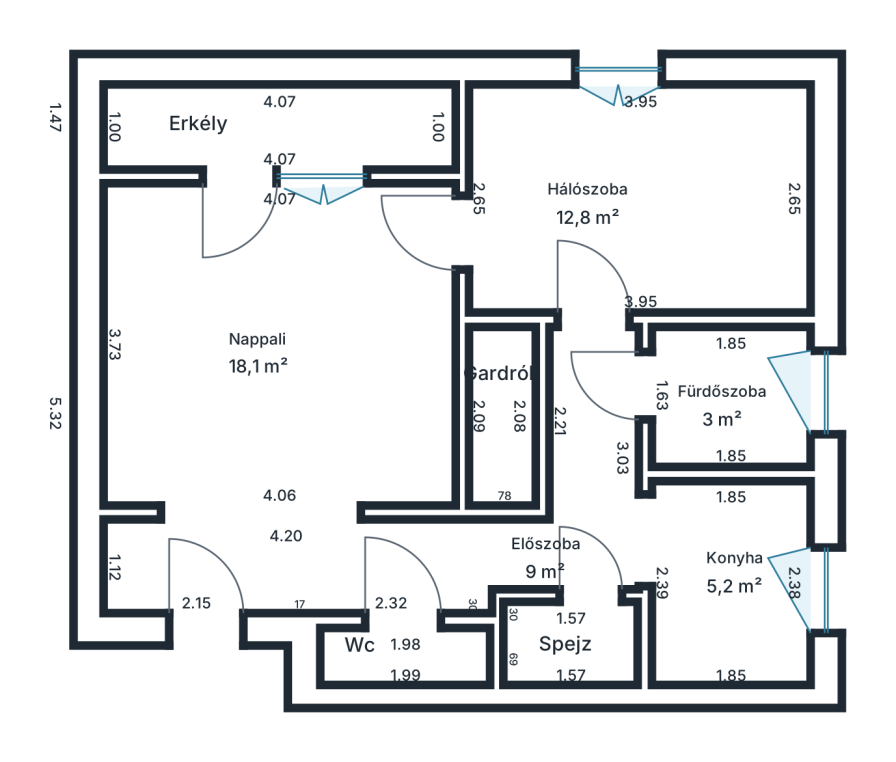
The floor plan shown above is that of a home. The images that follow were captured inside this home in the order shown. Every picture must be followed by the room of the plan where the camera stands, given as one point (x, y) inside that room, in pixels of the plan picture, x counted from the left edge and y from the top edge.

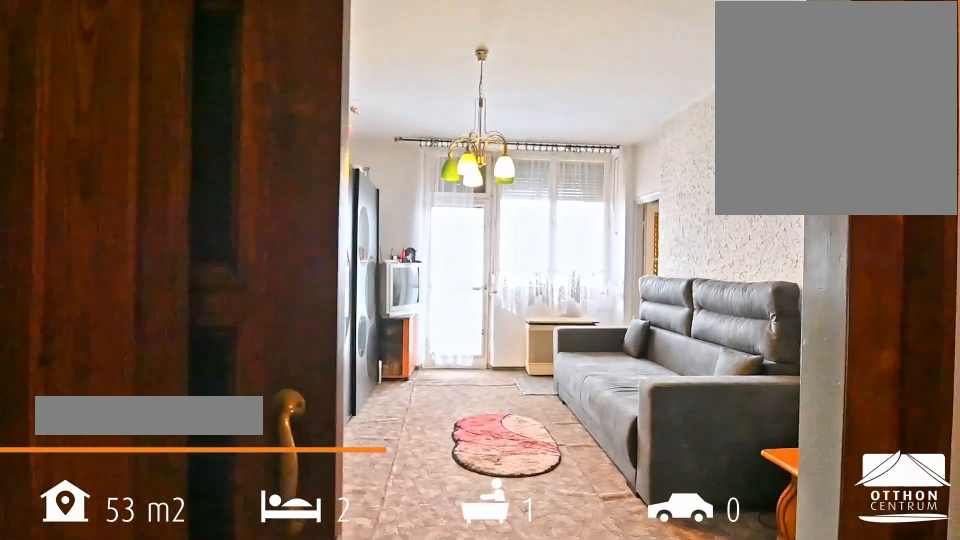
(271, 339)
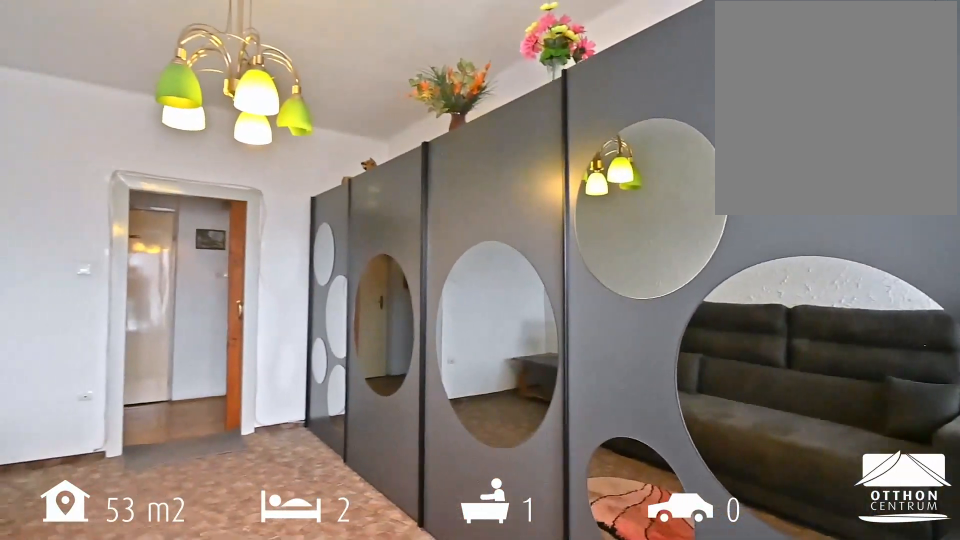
(271, 339)
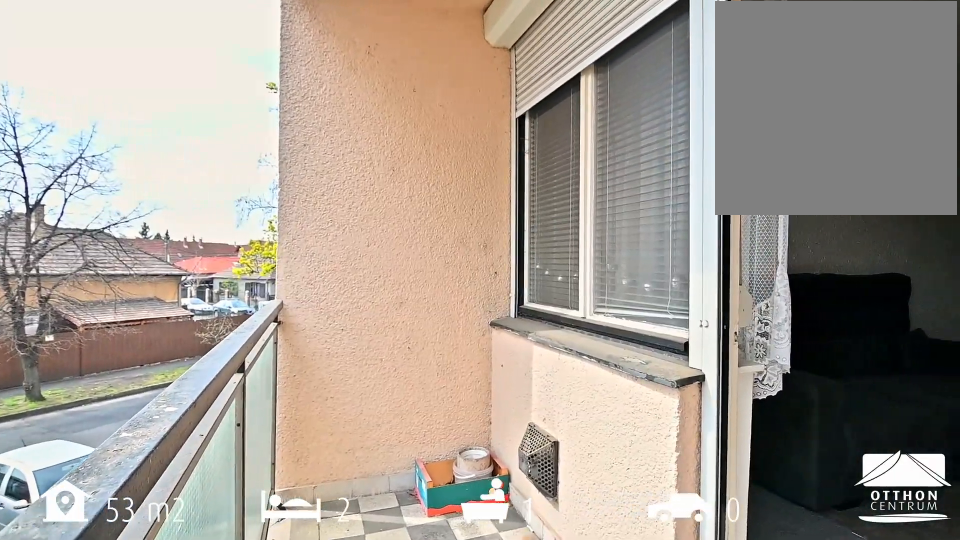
(284, 132)
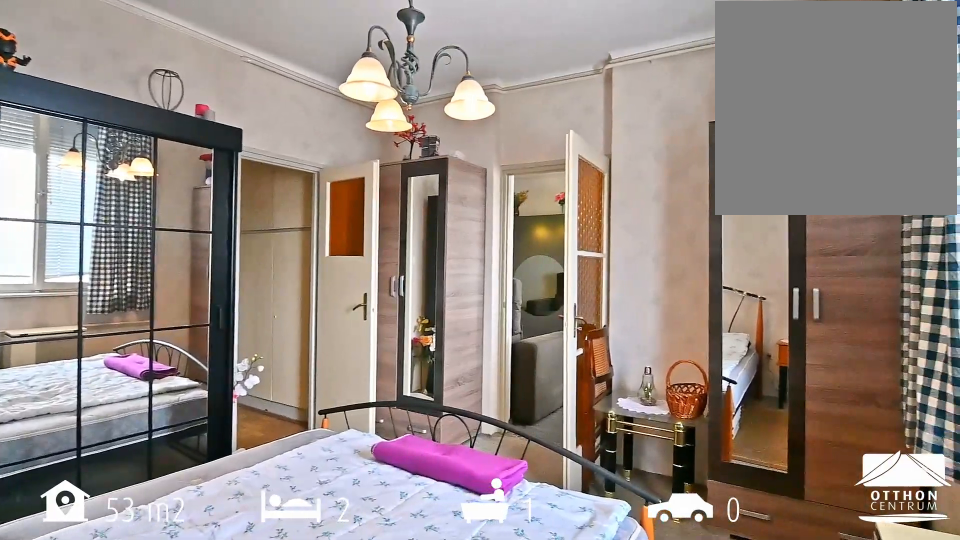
(638, 203)
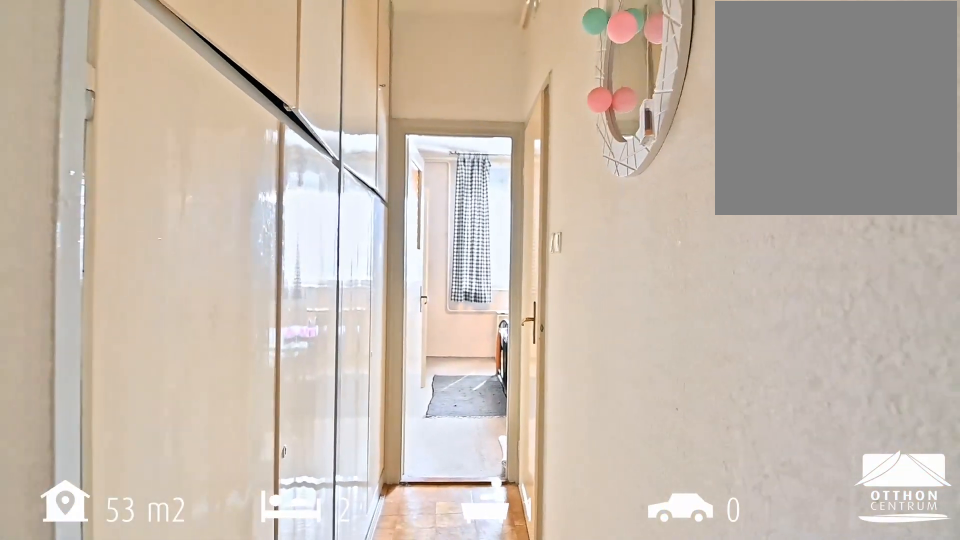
(593, 473)
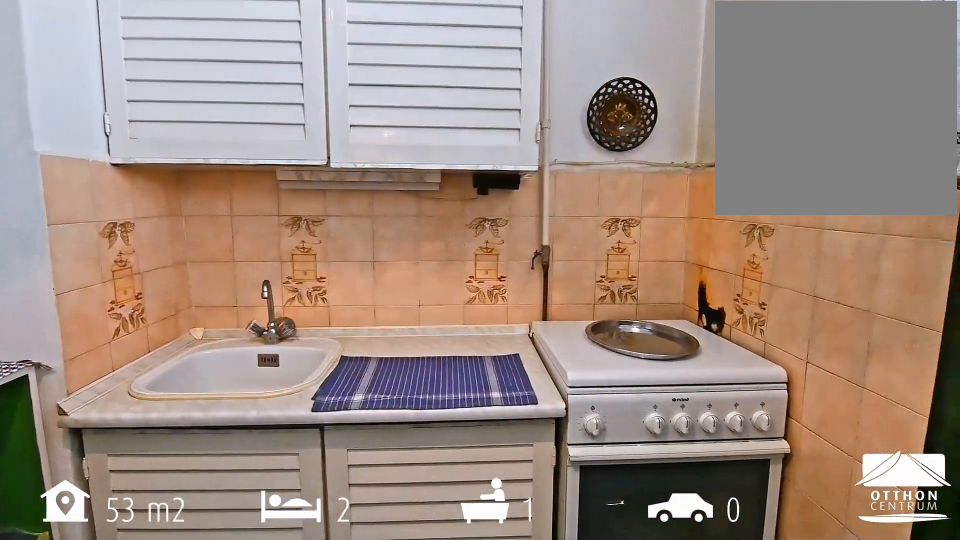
(735, 577)
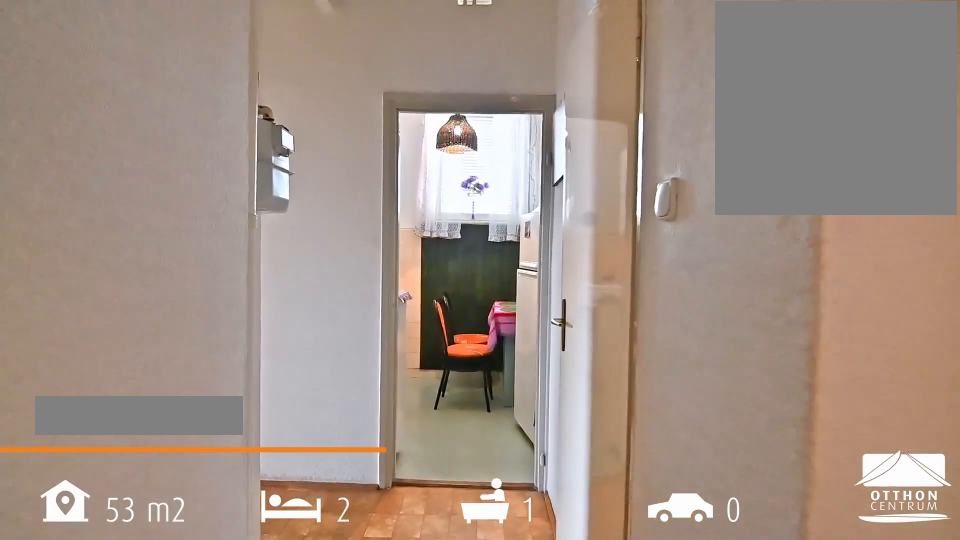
(316, 564)
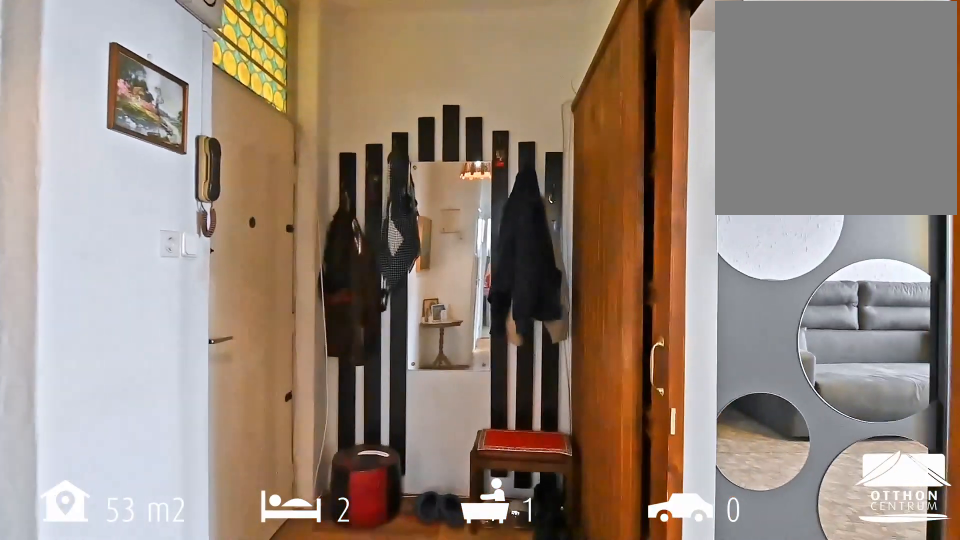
(316, 564)
